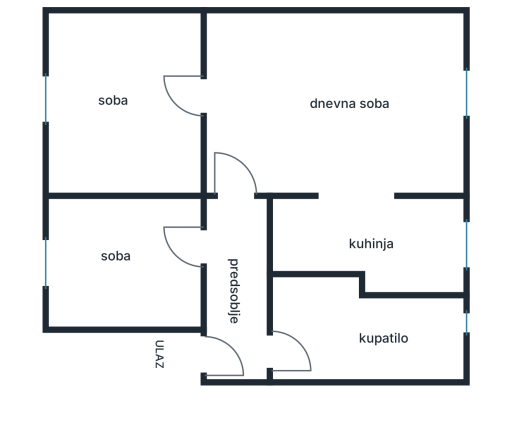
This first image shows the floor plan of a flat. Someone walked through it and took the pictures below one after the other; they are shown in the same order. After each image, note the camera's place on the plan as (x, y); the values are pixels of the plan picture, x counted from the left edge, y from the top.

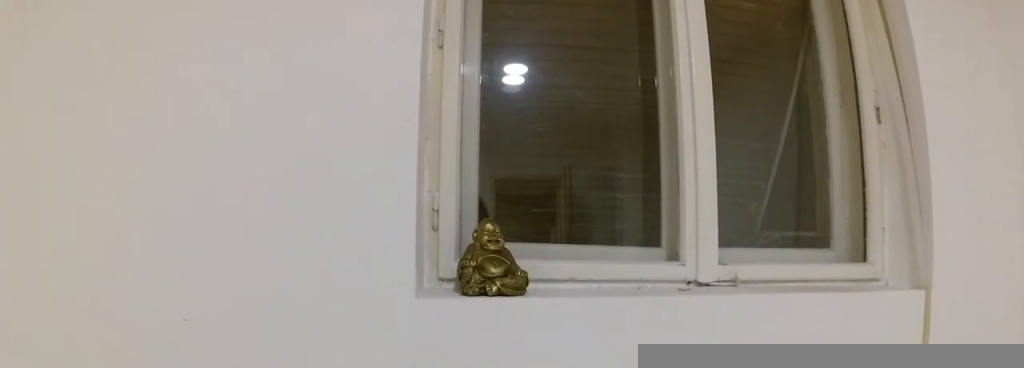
(96, 247)
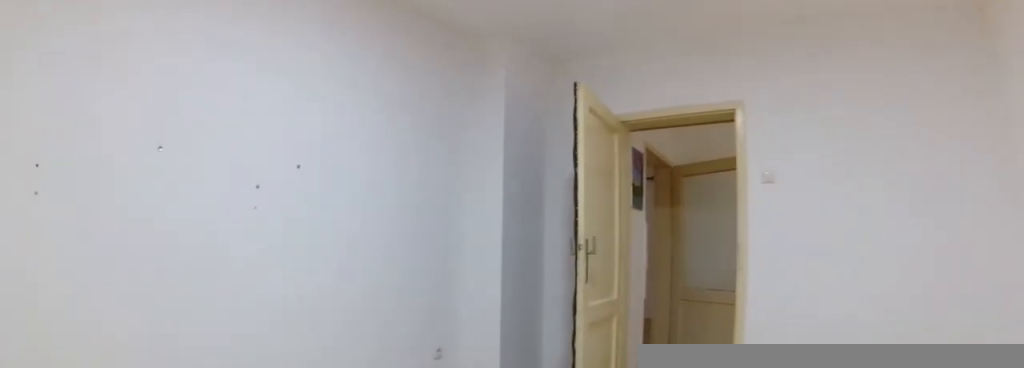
(49, 260)
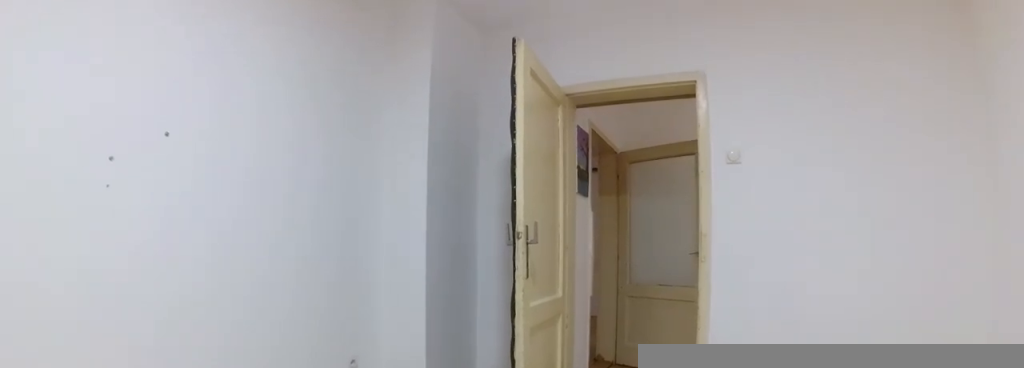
(59, 251)
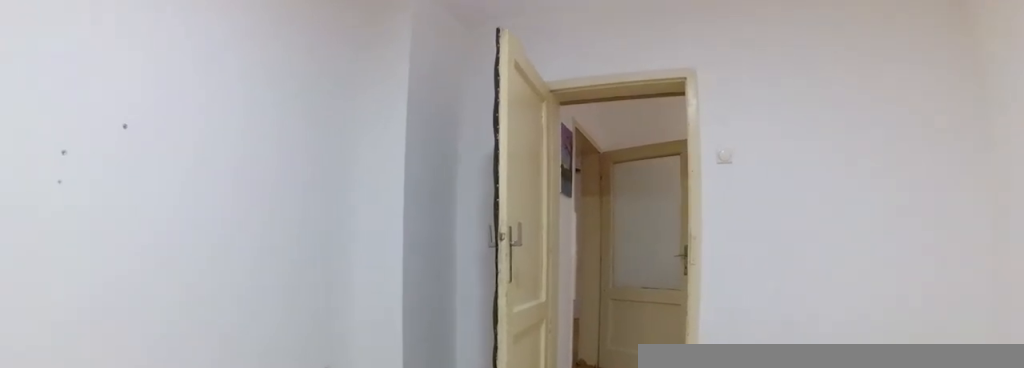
(67, 251)
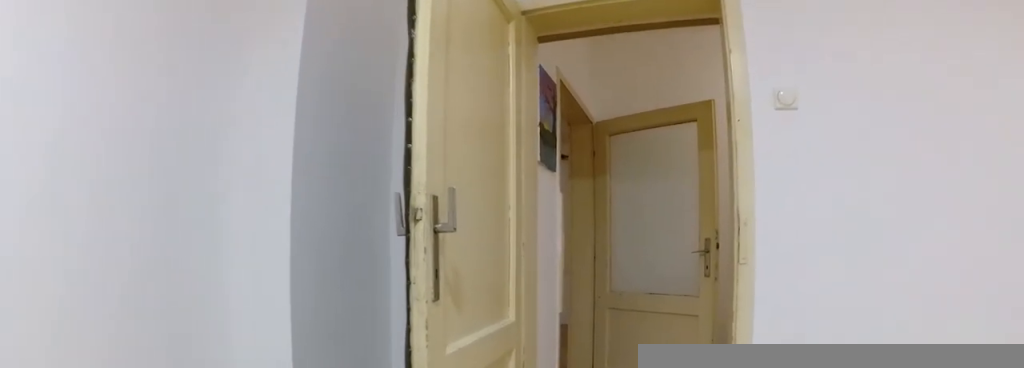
(109, 251)
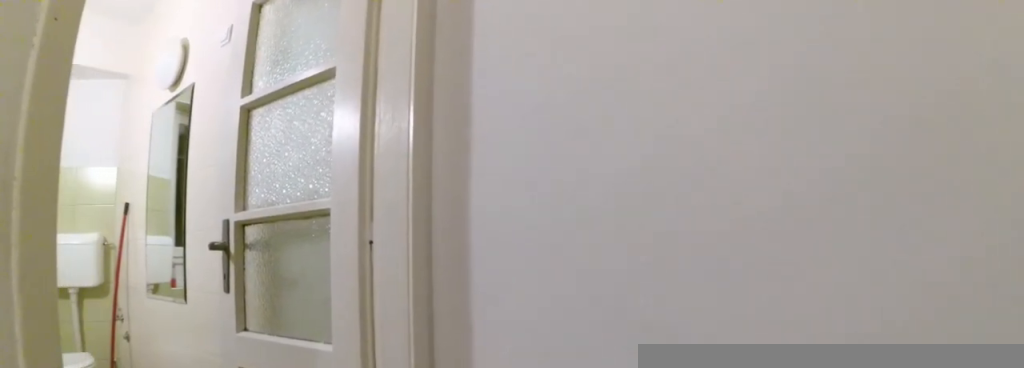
(225, 329)
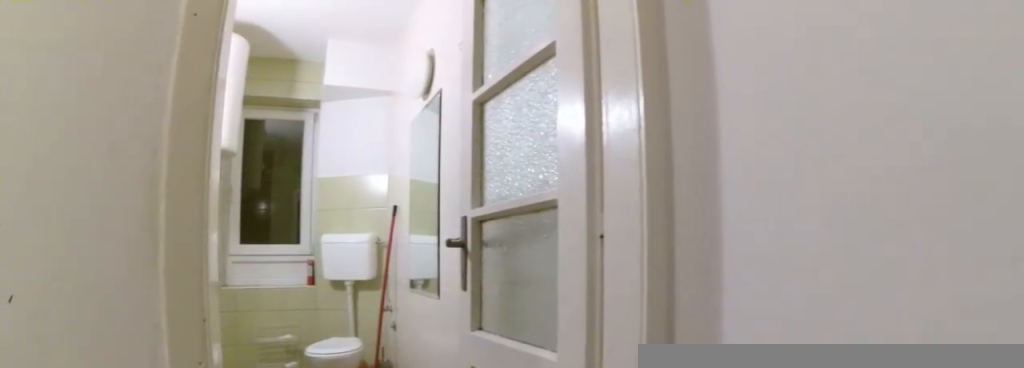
(217, 342)
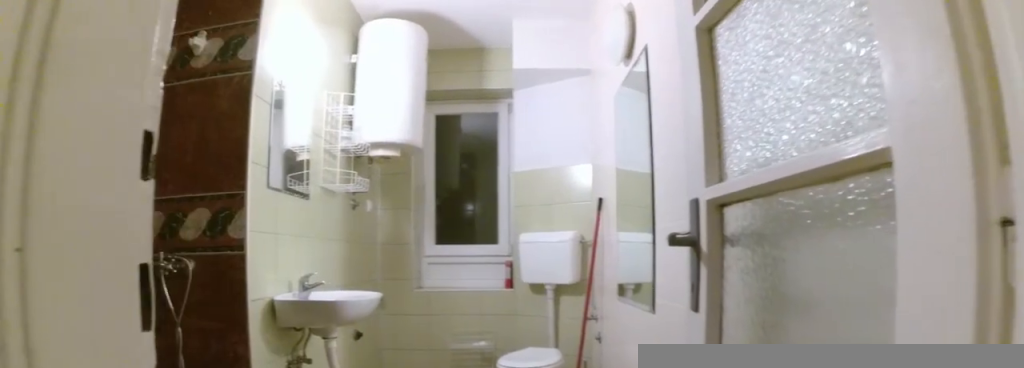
(225, 349)
